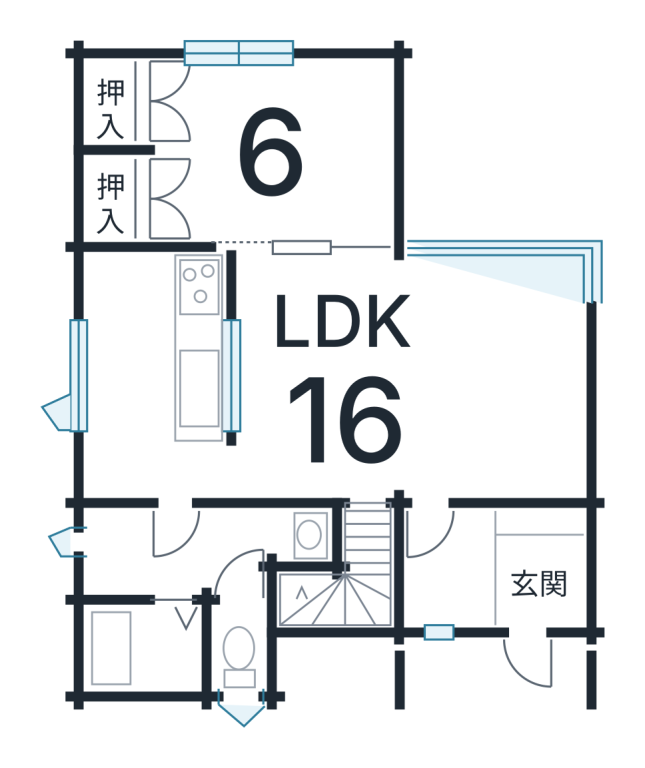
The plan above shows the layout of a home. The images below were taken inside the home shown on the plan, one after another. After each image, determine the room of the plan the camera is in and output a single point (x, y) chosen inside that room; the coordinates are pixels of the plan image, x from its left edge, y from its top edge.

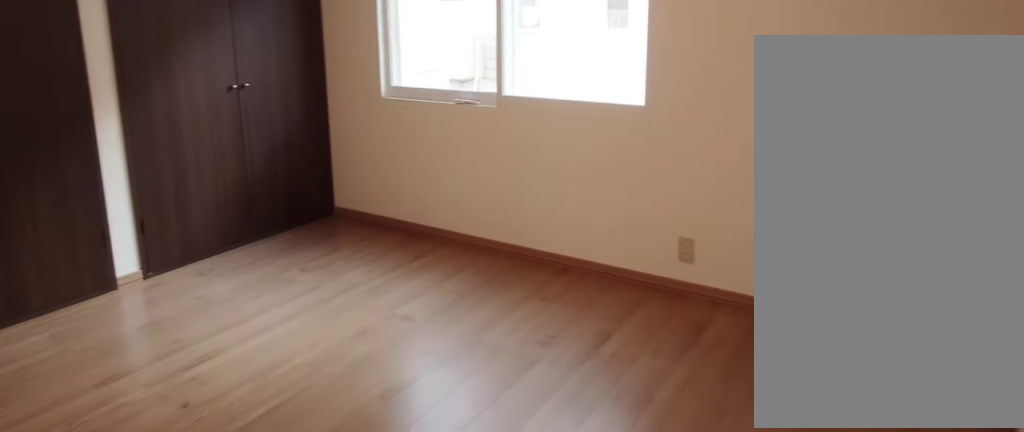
(281, 167)
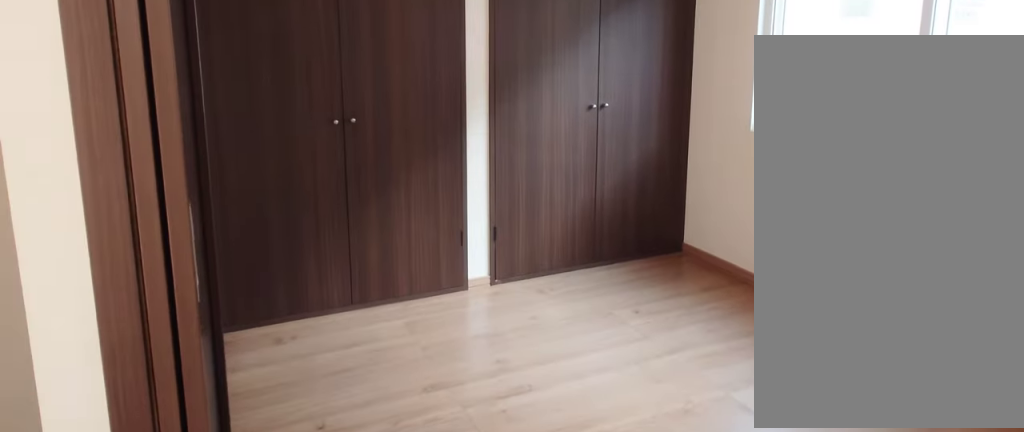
(281, 167)
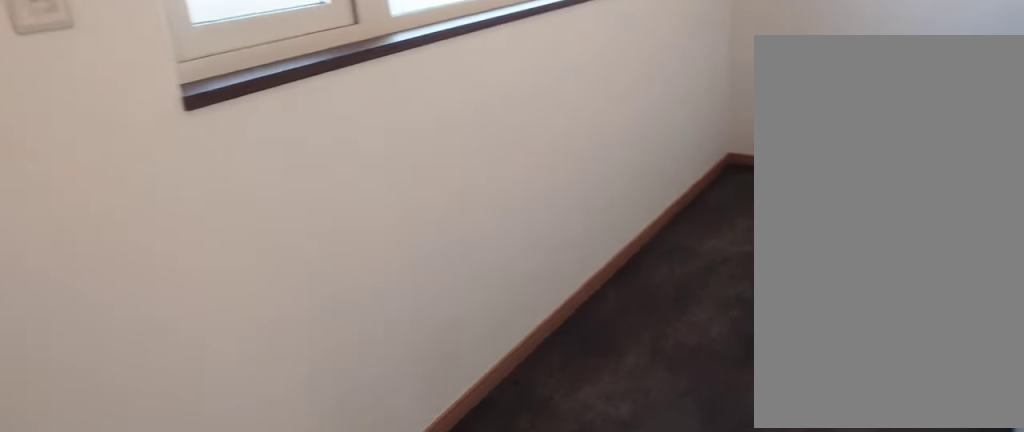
(155, 390)
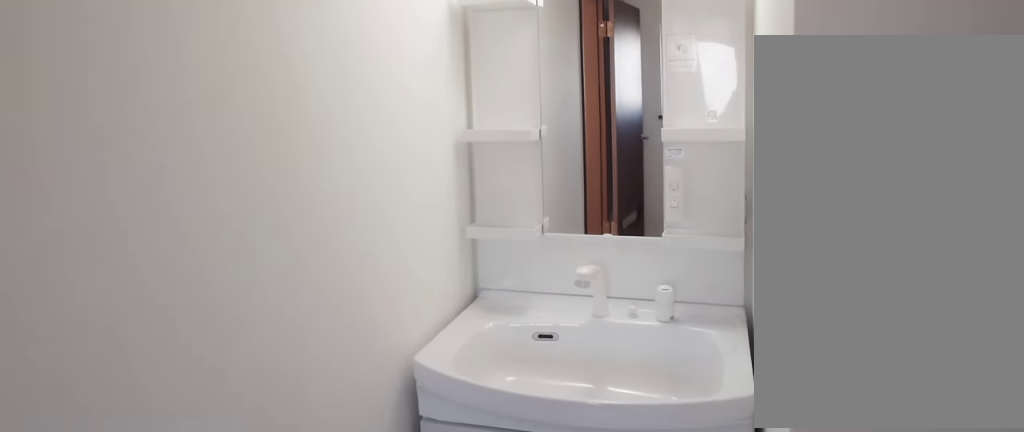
(155, 560)
